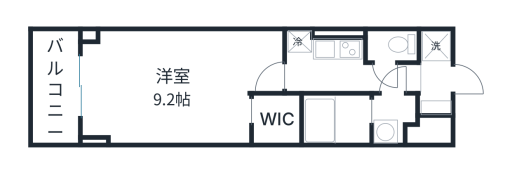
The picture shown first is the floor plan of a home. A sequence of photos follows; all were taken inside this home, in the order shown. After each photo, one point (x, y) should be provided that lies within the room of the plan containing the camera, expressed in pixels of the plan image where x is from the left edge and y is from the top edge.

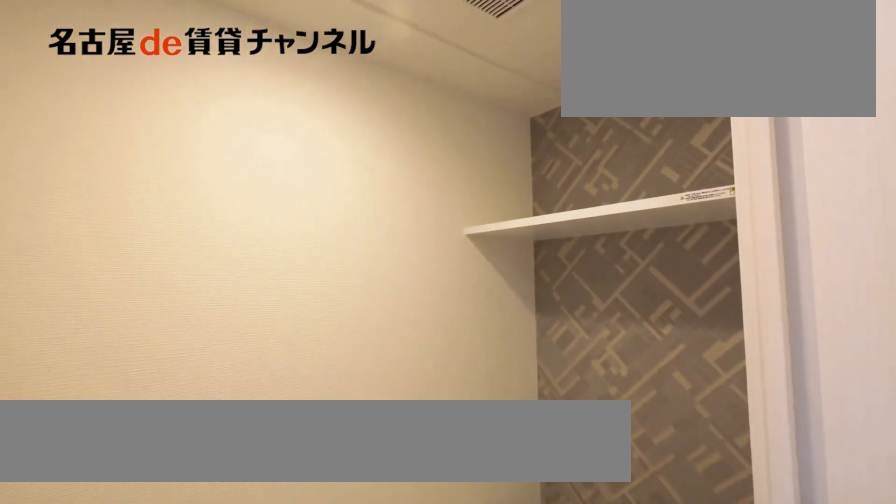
(391, 45)
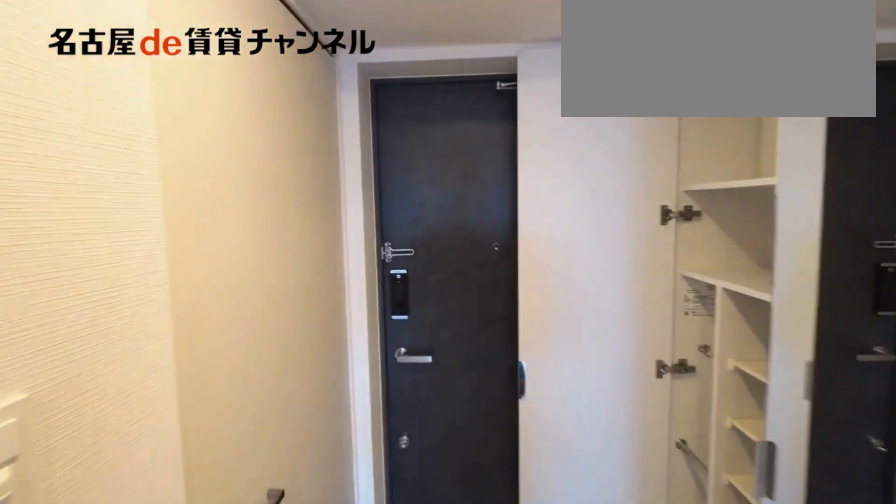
(435, 82)
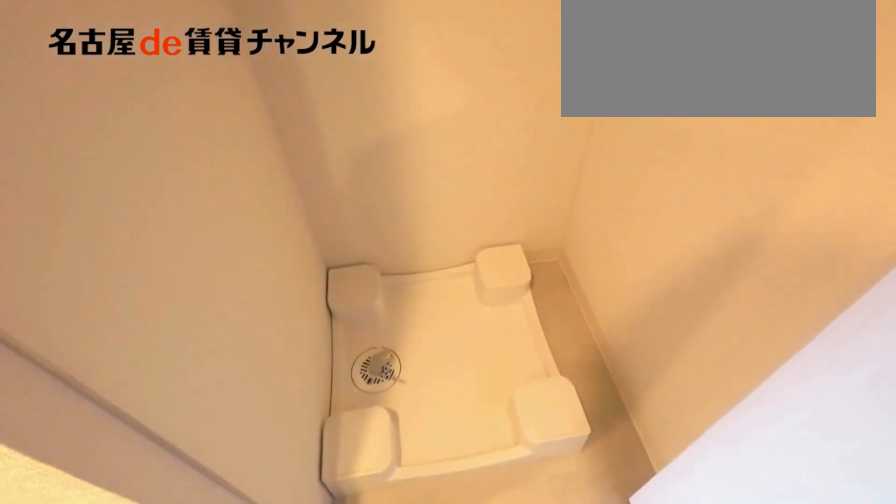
(435, 45)
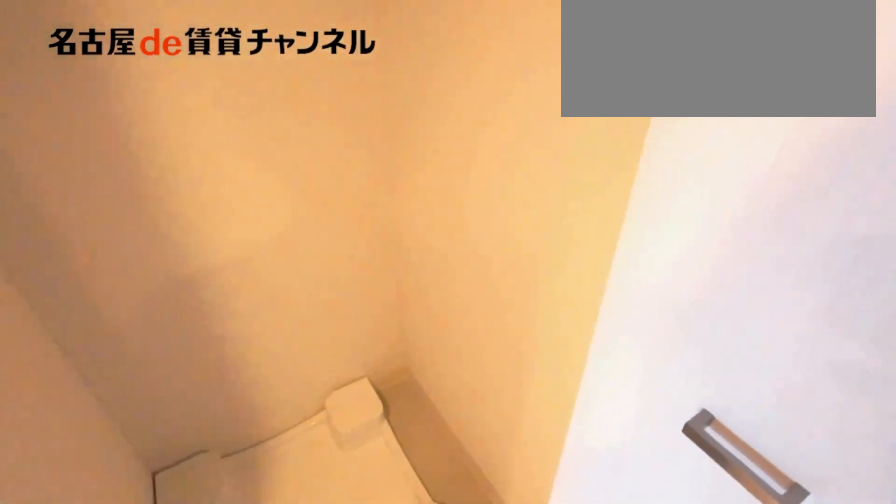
(435, 45)
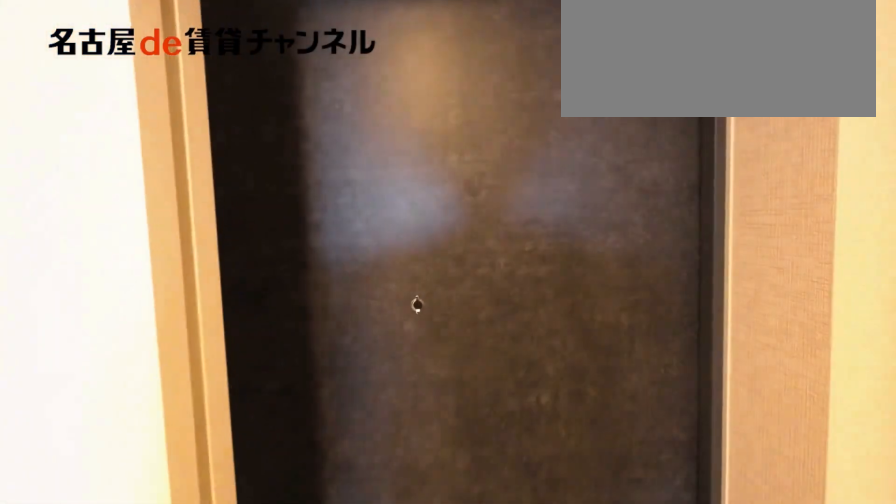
(435, 82)
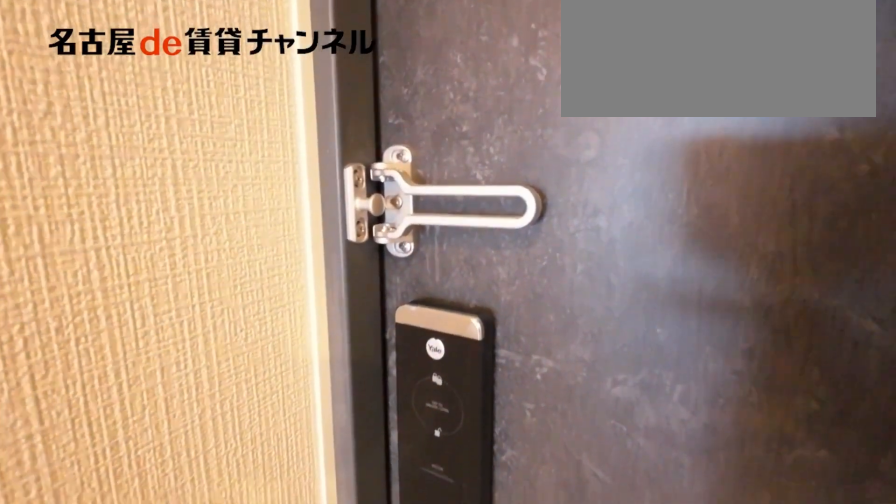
(435, 82)
